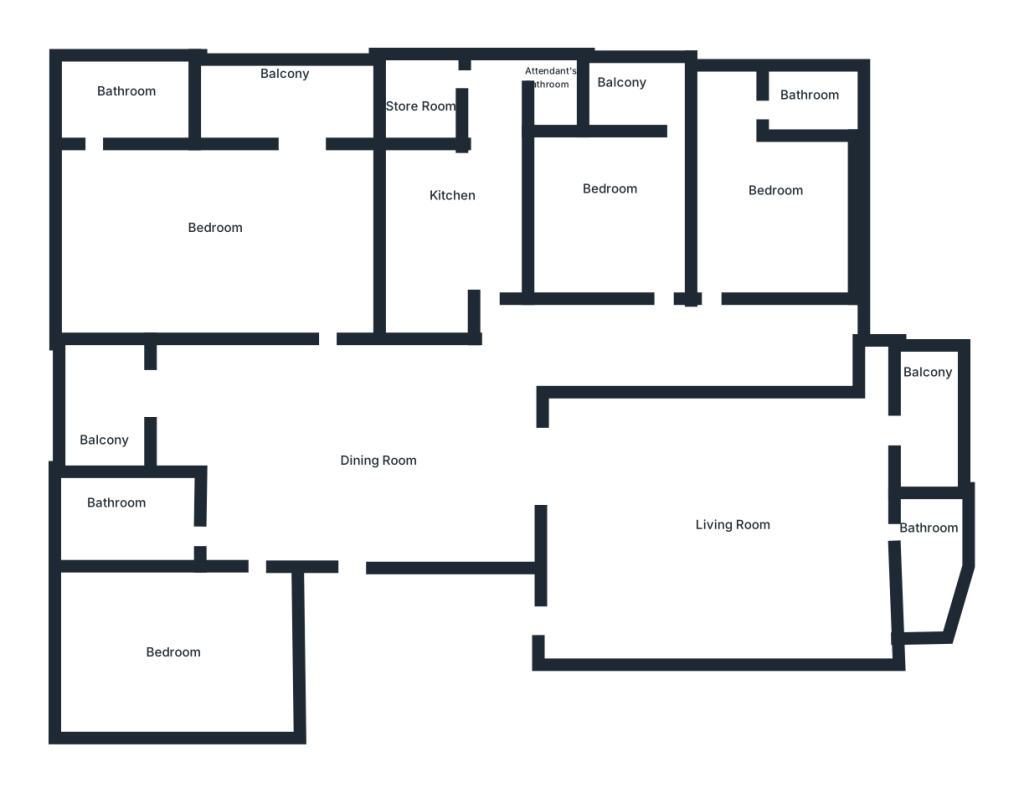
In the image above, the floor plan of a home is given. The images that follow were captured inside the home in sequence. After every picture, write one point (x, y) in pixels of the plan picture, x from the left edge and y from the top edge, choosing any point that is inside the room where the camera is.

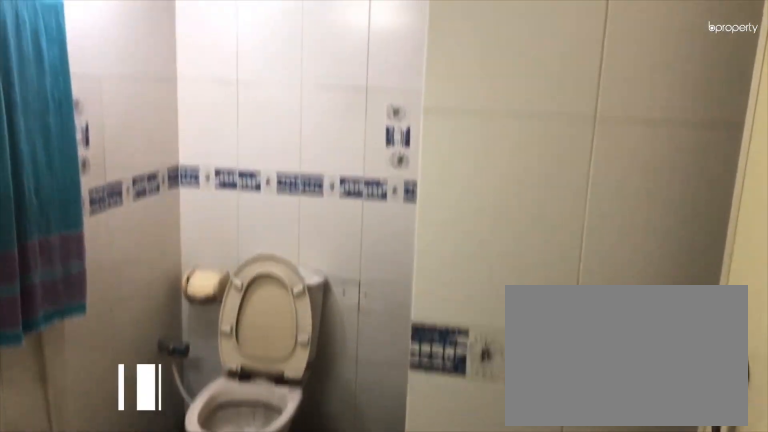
(806, 101)
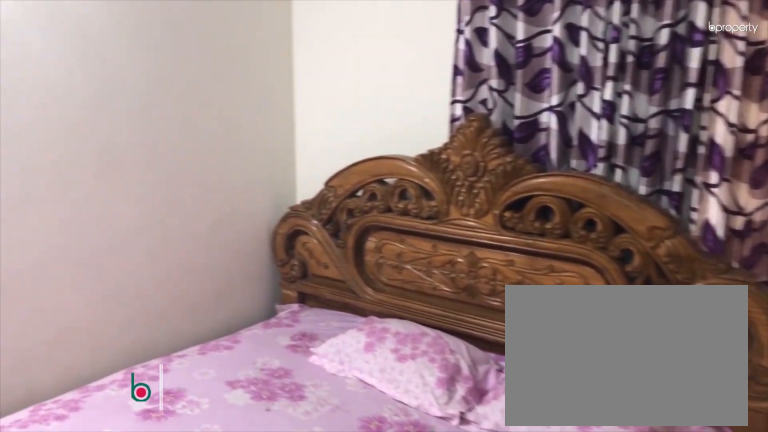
(605, 201)
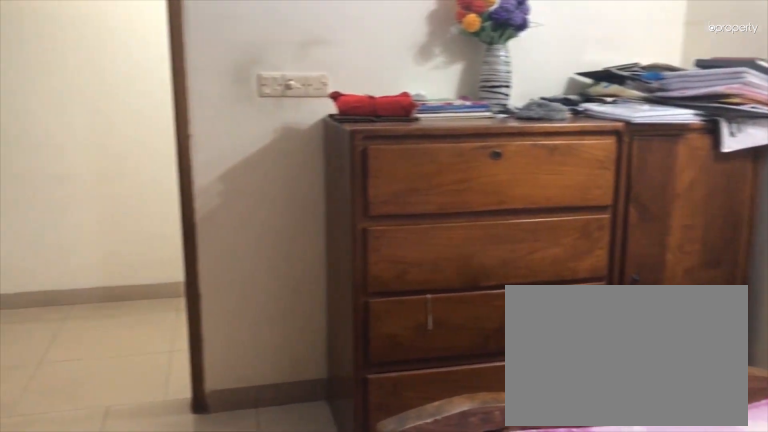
(605, 201)
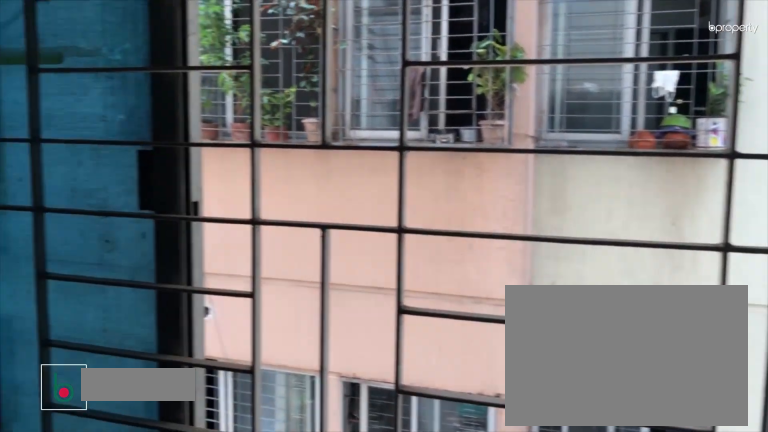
(642, 100)
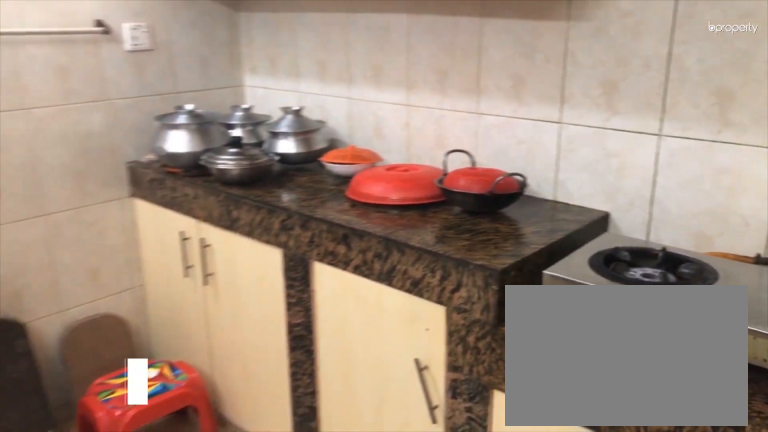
(455, 201)
